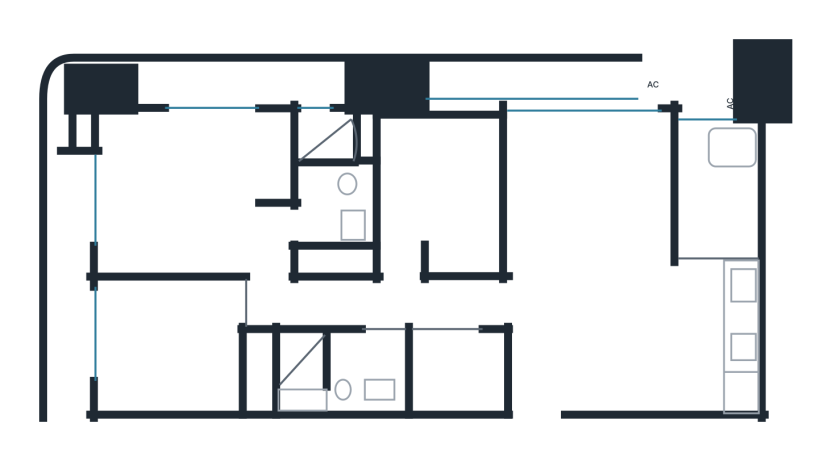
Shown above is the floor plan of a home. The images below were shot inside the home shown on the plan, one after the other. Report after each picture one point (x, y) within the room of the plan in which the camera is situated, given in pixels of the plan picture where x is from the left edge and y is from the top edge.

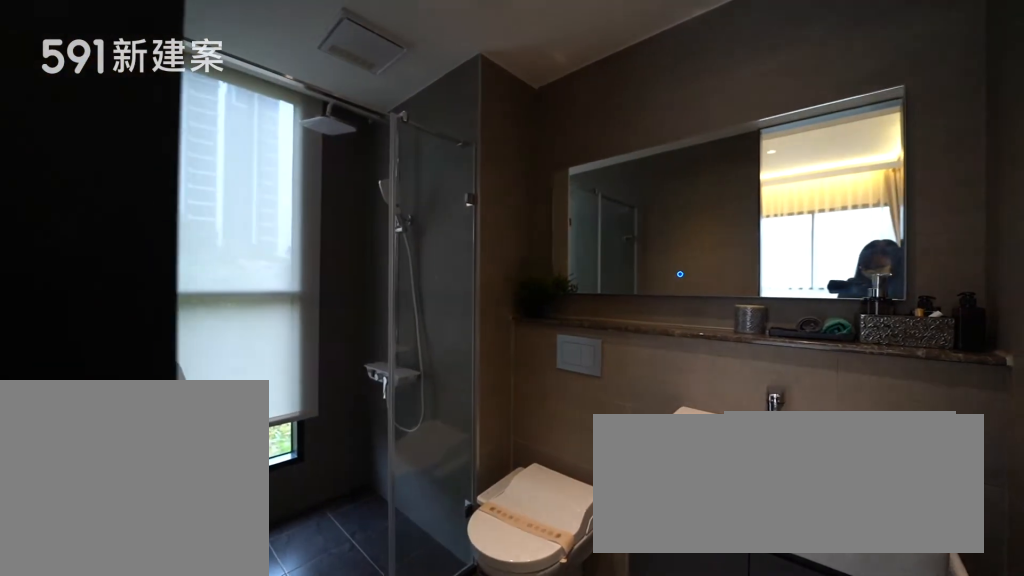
(341, 171)
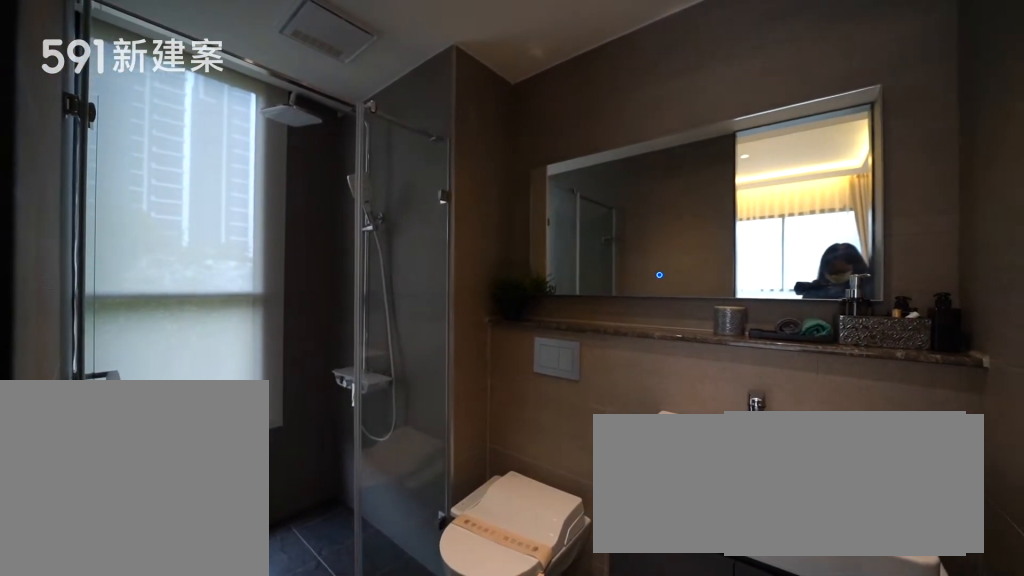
(341, 171)
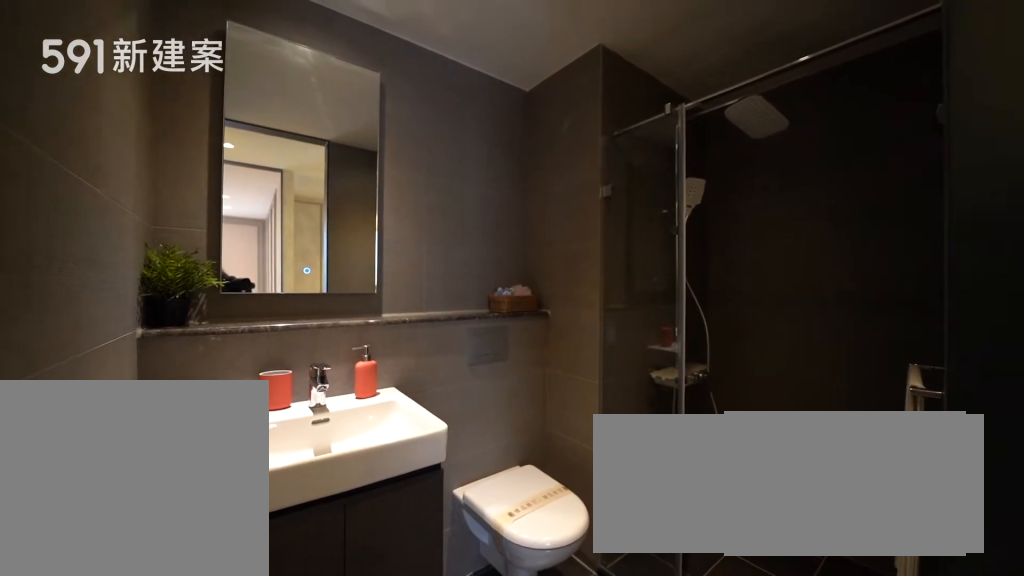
(335, 372)
